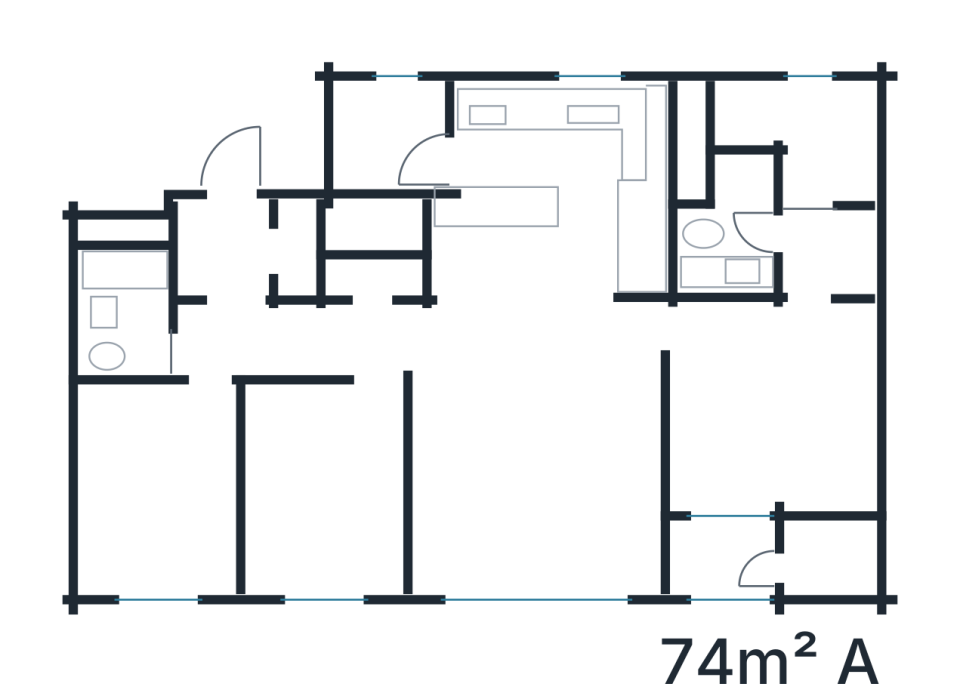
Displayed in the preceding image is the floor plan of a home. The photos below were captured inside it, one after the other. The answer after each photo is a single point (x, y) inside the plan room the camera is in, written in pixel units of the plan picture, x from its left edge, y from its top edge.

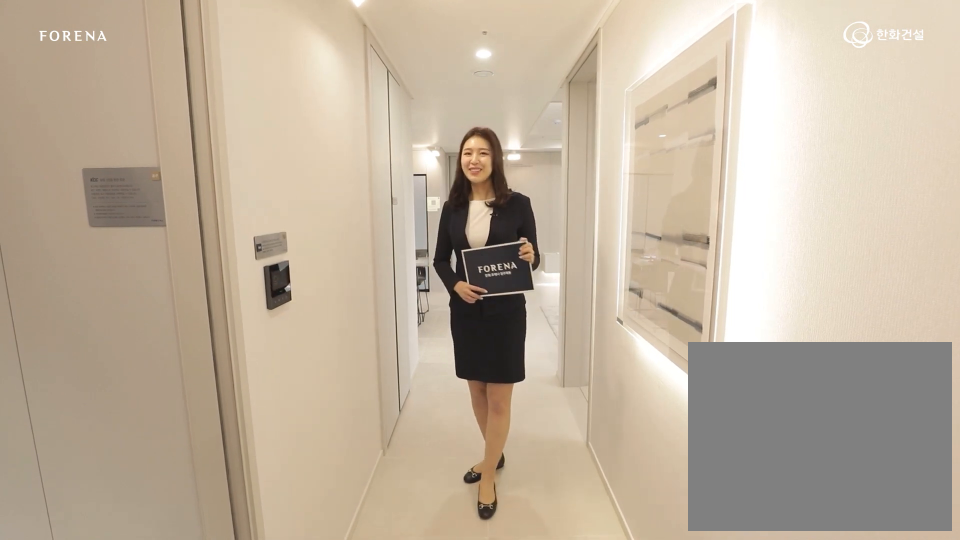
(342, 340)
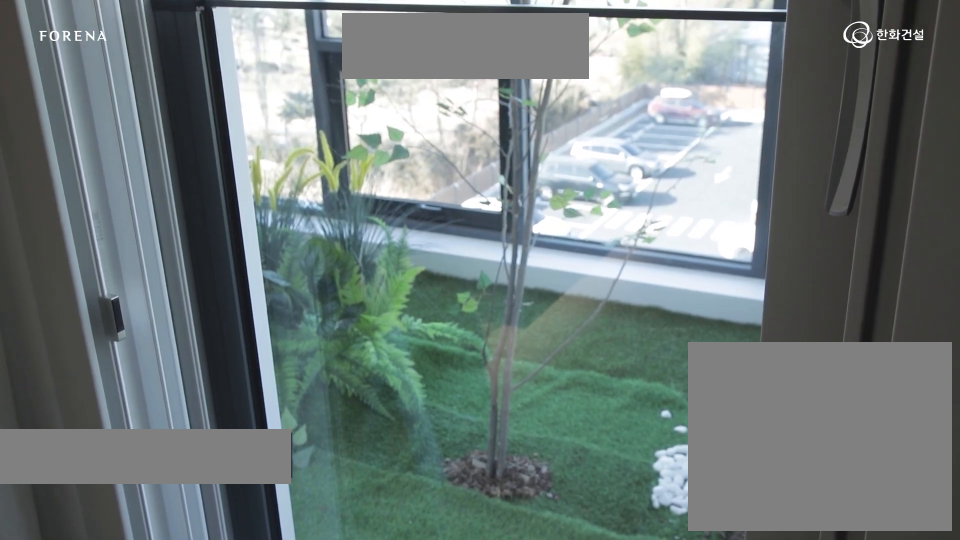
(544, 463)
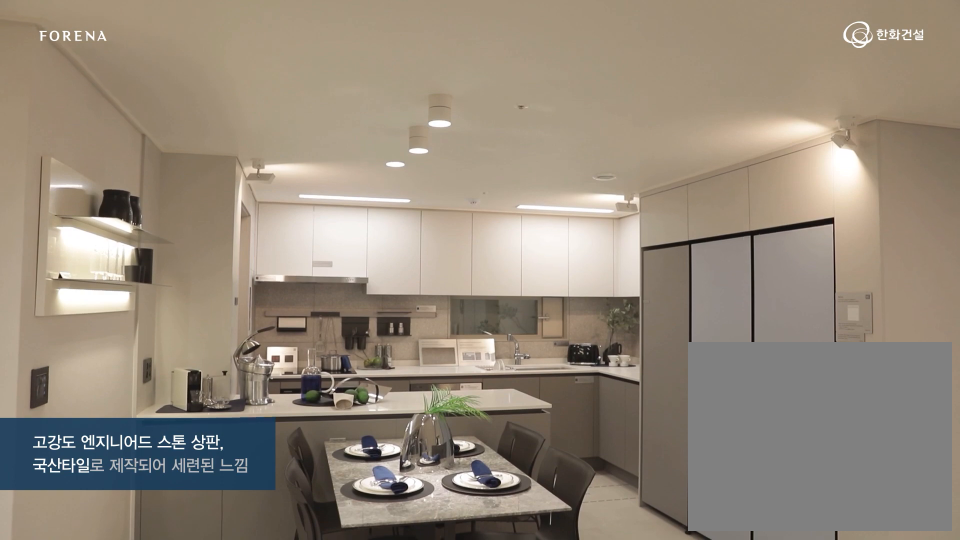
(527, 269)
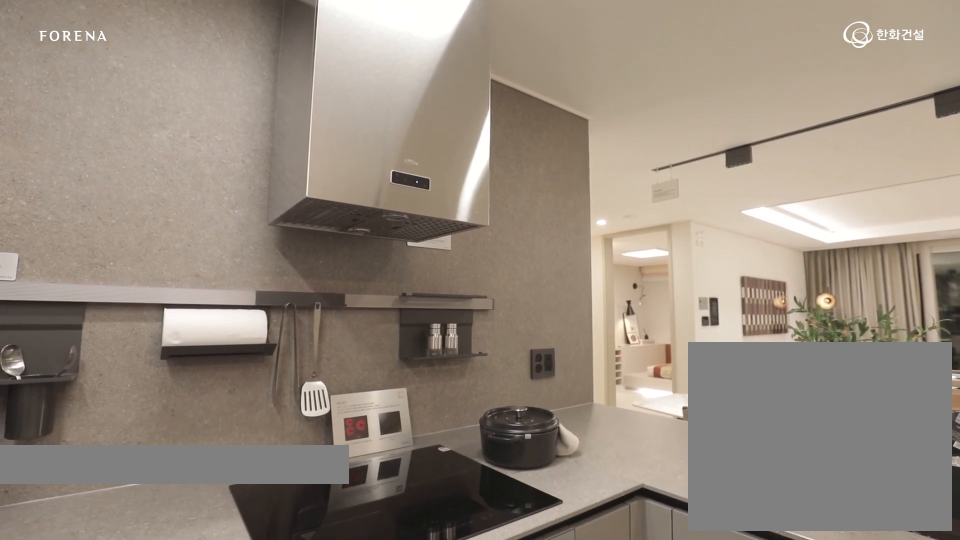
(527, 269)
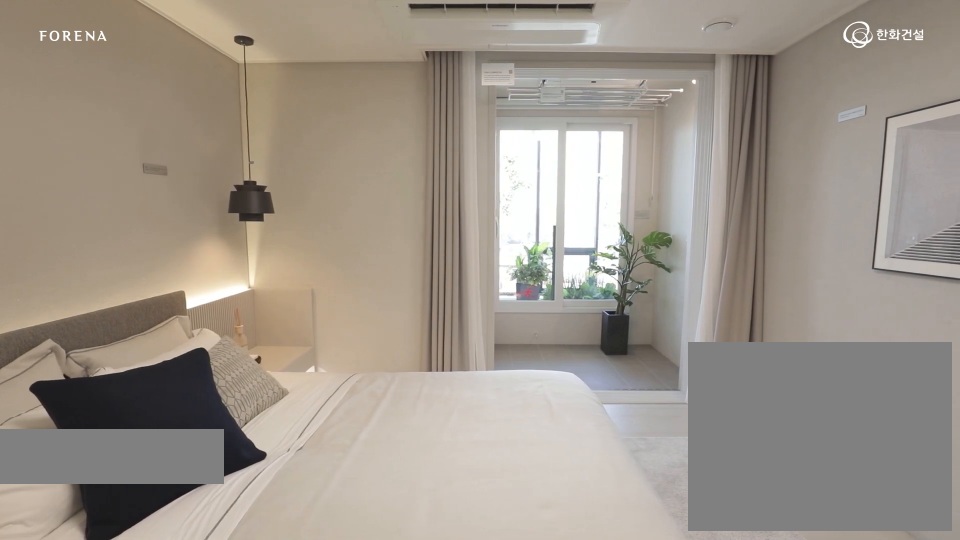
(775, 395)
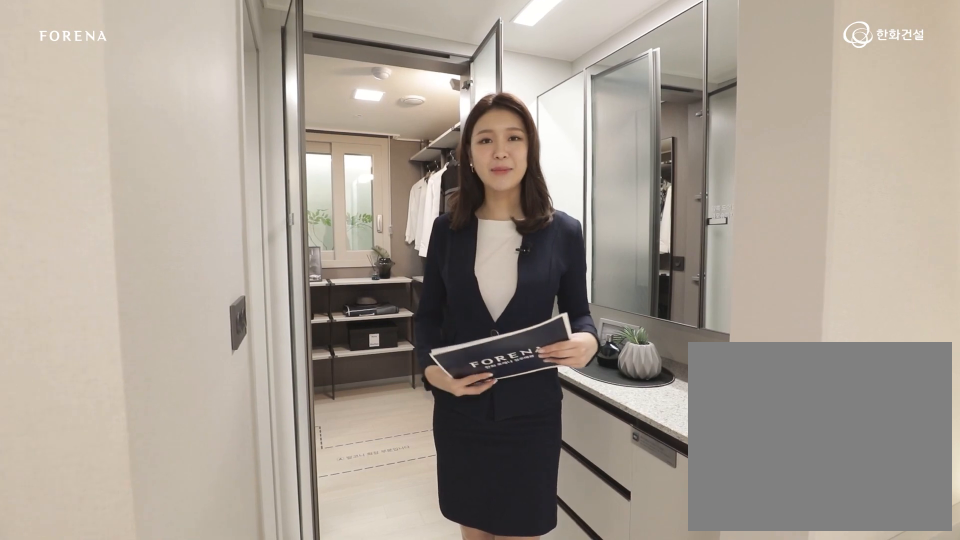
(775, 395)
